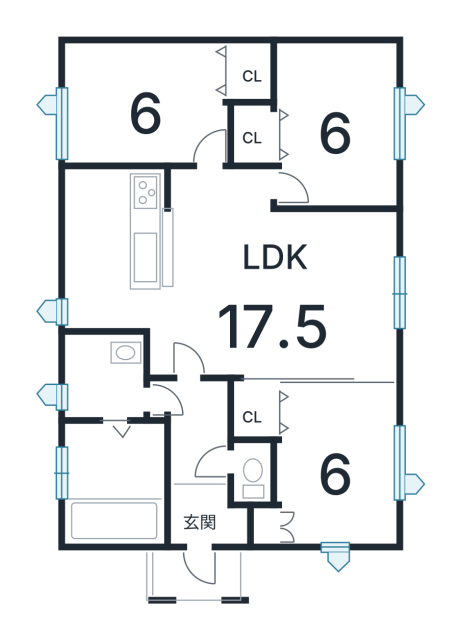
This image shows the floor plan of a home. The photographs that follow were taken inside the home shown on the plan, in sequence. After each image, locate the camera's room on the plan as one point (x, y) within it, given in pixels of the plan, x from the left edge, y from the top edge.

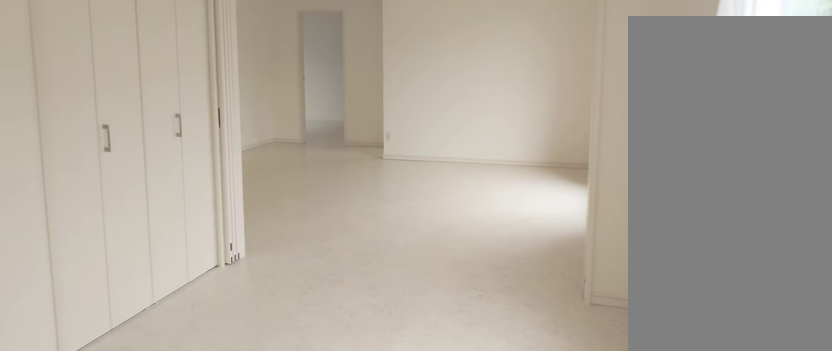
(334, 475)
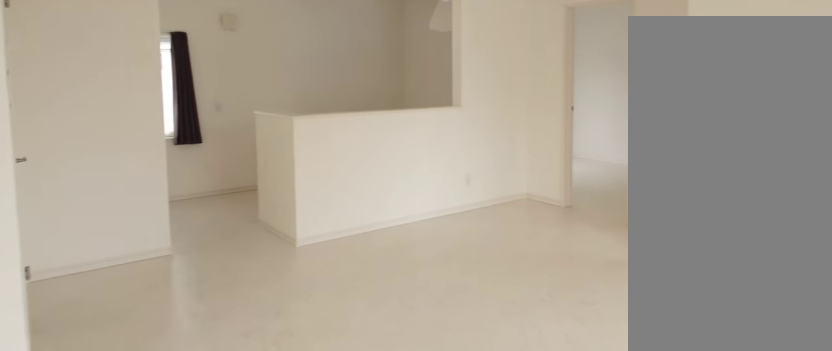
(273, 328)
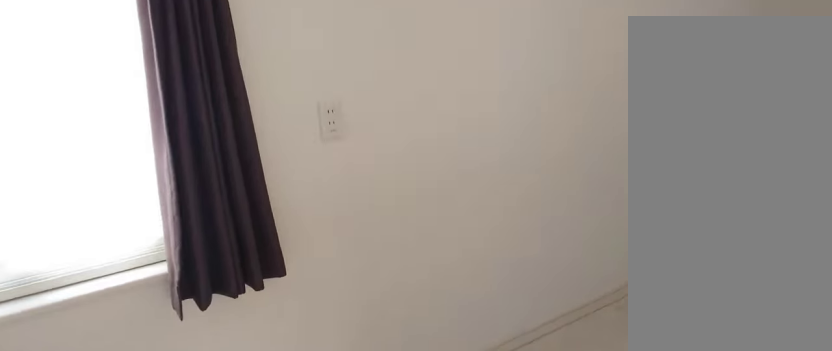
(103, 264)
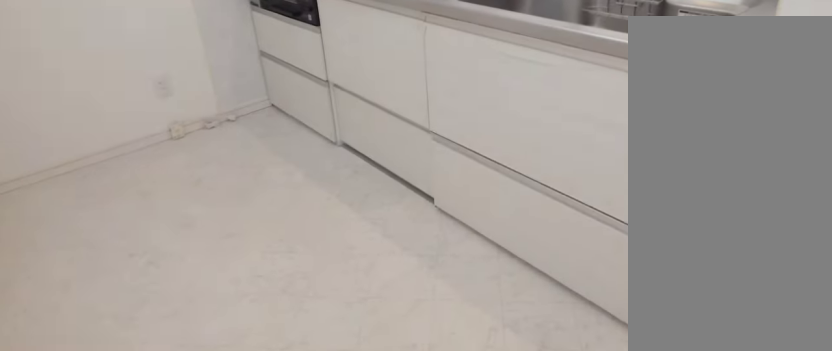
(103, 264)
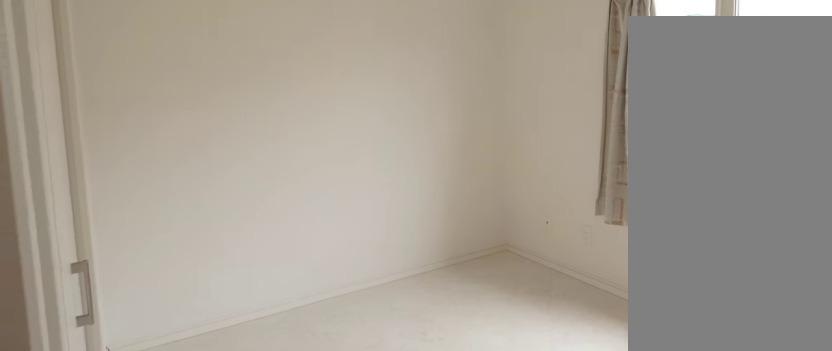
(339, 129)
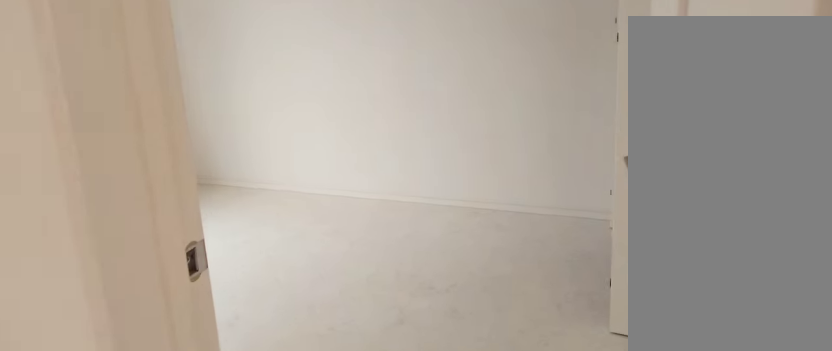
(142, 112)
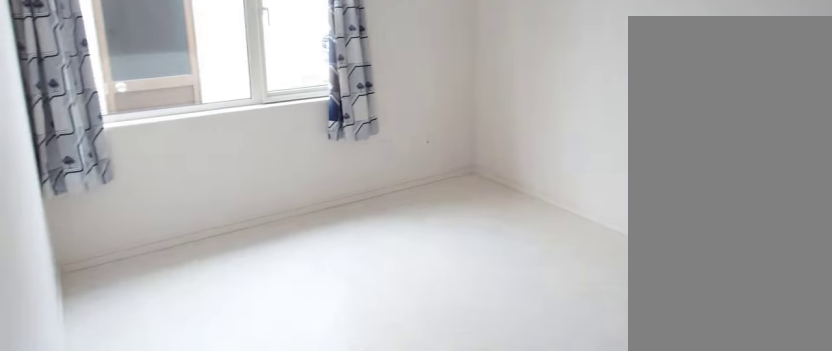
(142, 112)
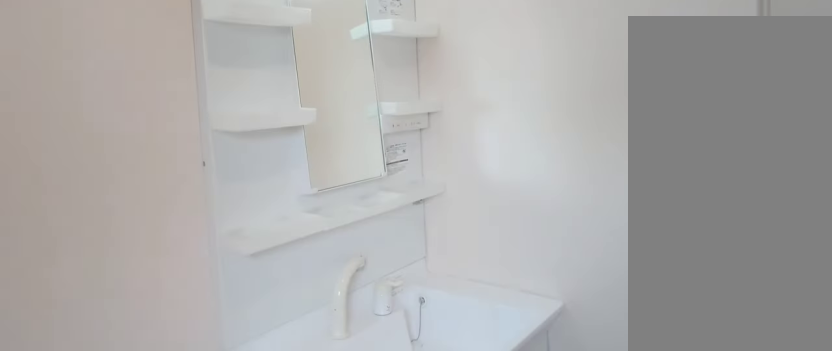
(93, 389)
